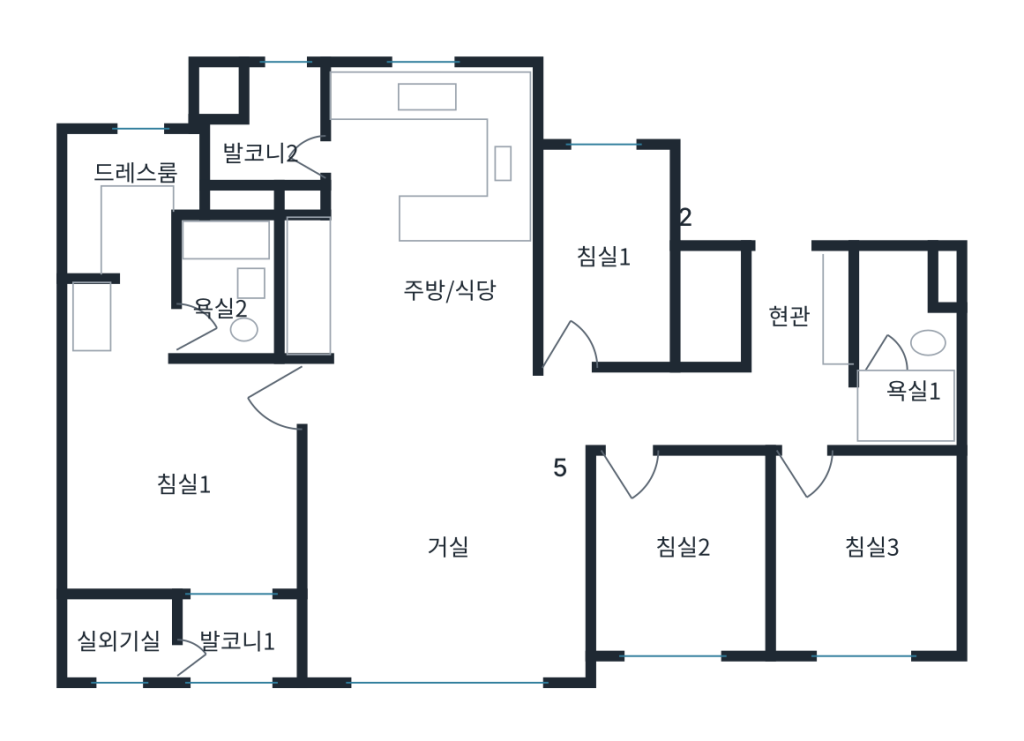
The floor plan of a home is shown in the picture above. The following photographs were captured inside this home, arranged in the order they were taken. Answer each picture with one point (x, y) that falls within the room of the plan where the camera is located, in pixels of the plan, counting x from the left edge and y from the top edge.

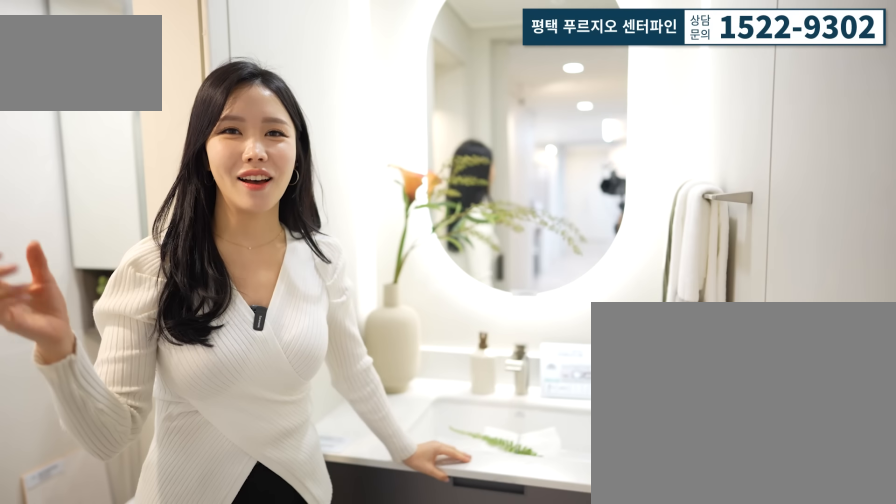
(890, 381)
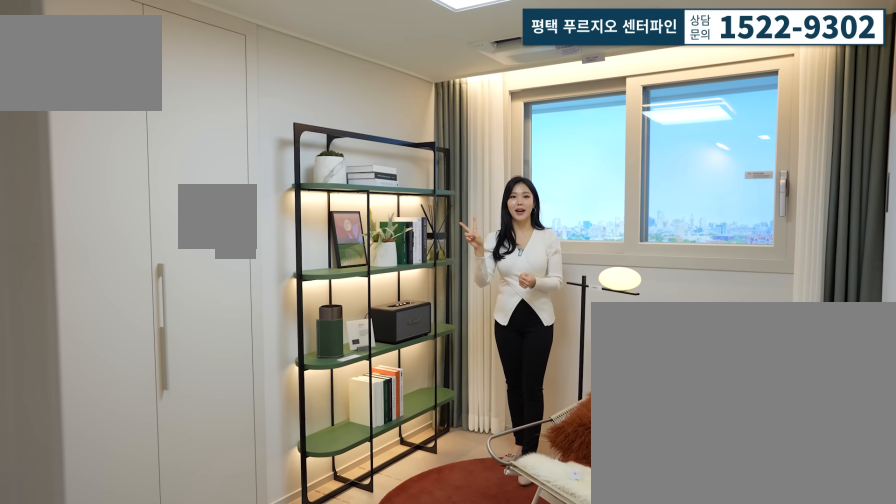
(686, 577)
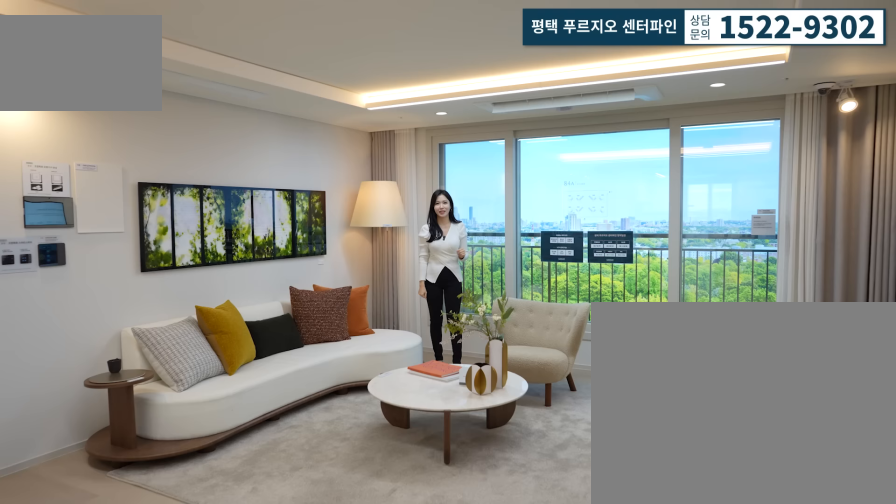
(438, 570)
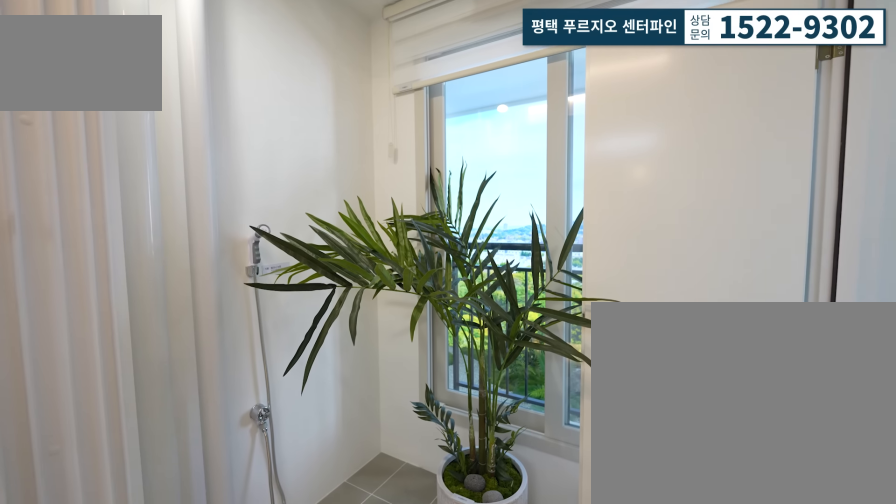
(225, 626)
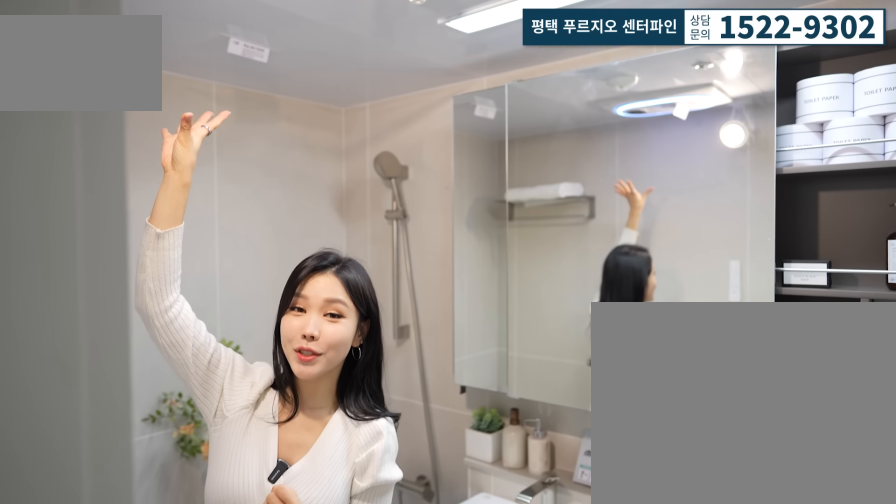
(224, 322)
